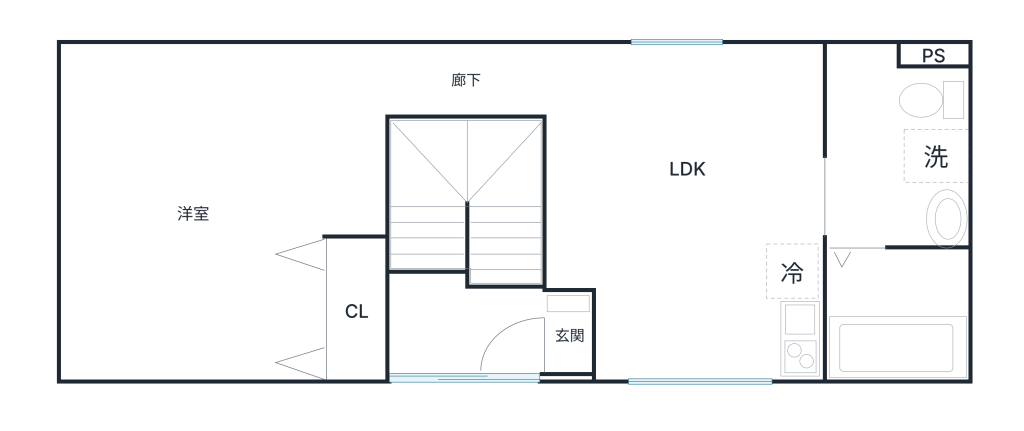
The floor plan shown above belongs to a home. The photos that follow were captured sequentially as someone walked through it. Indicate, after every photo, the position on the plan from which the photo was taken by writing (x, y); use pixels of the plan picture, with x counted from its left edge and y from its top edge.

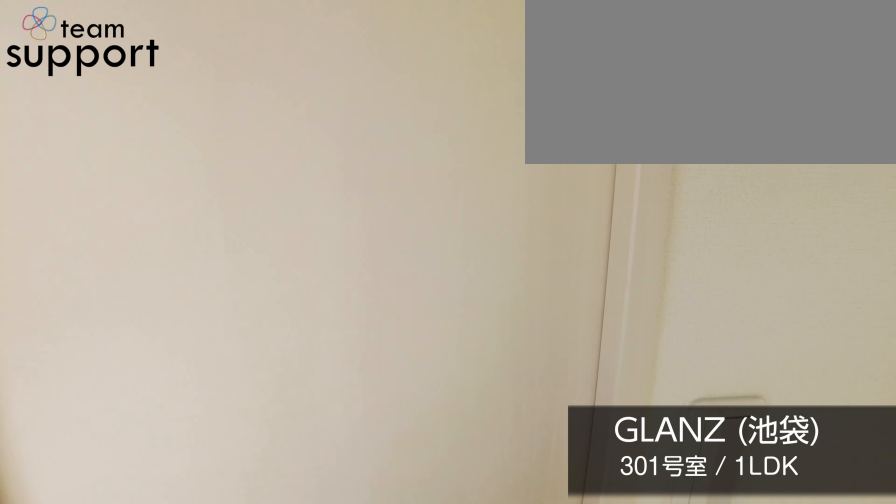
(797, 203)
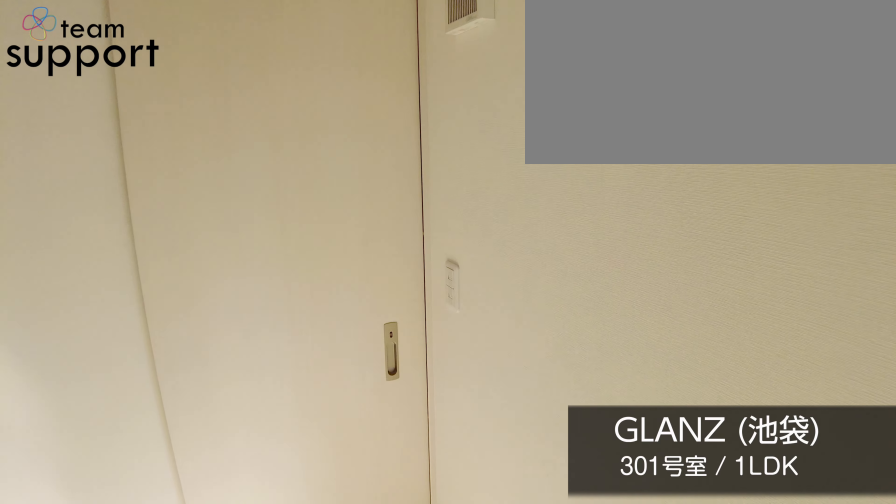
(547, 86)
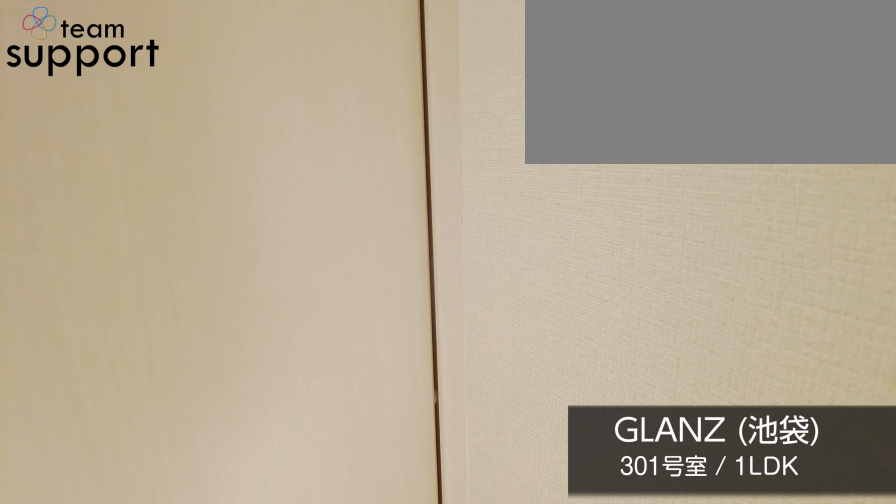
(547, 86)
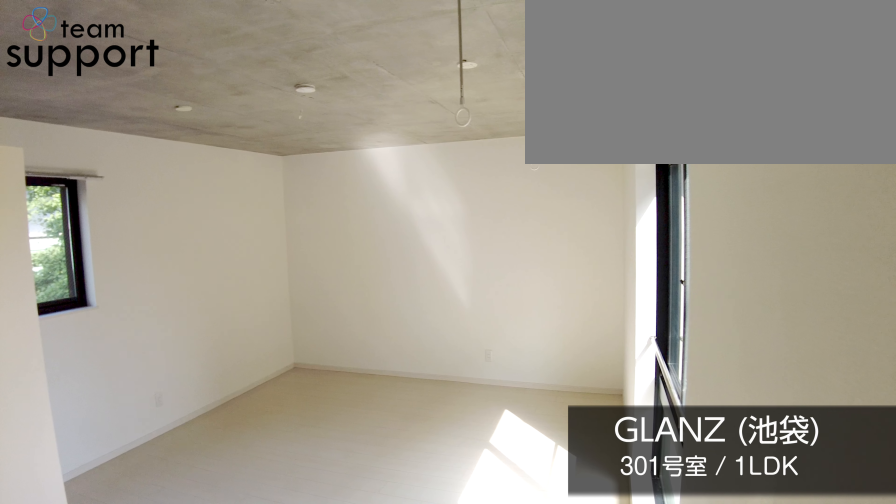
(347, 81)
